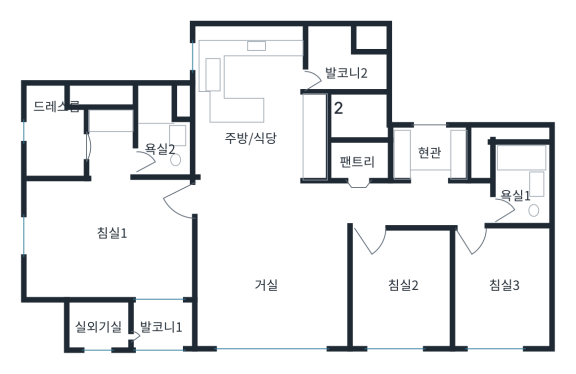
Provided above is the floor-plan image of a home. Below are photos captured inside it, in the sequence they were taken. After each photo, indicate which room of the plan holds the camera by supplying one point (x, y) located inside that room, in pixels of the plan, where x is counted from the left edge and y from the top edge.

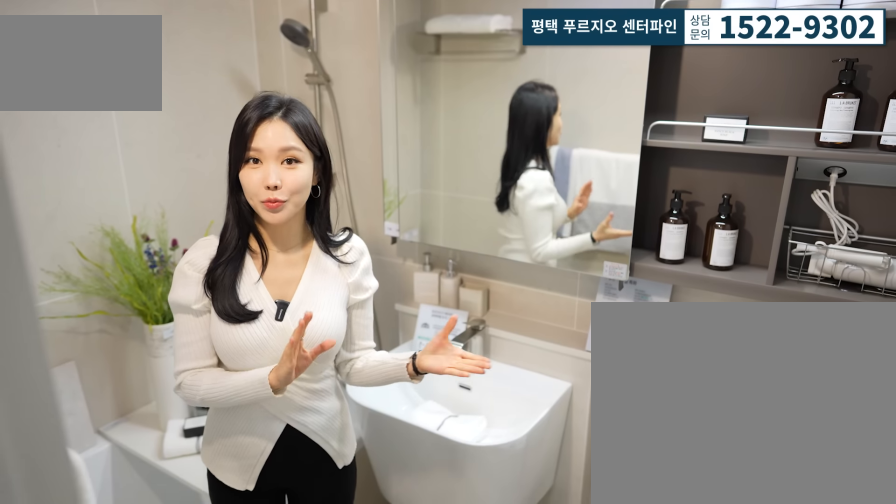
(514, 191)
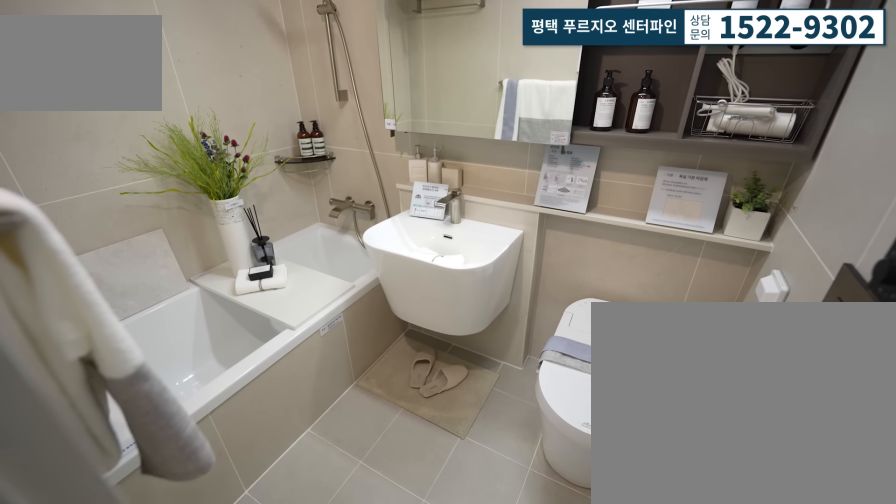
(533, 208)
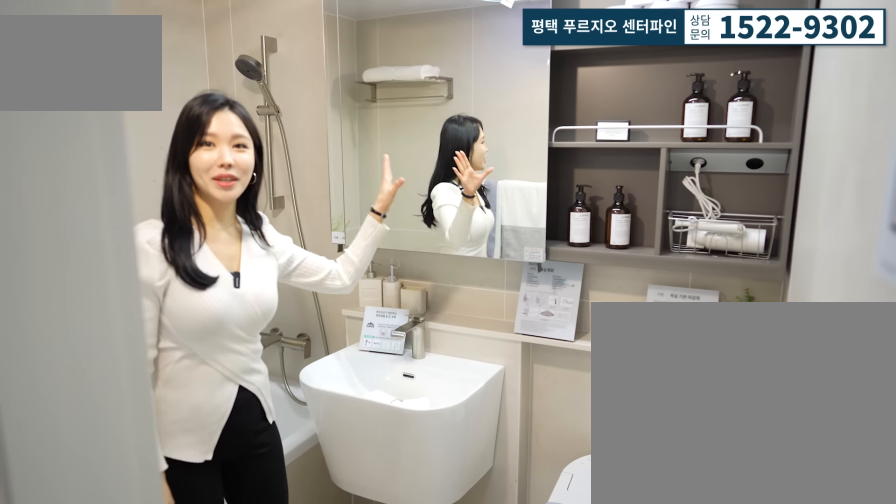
(514, 191)
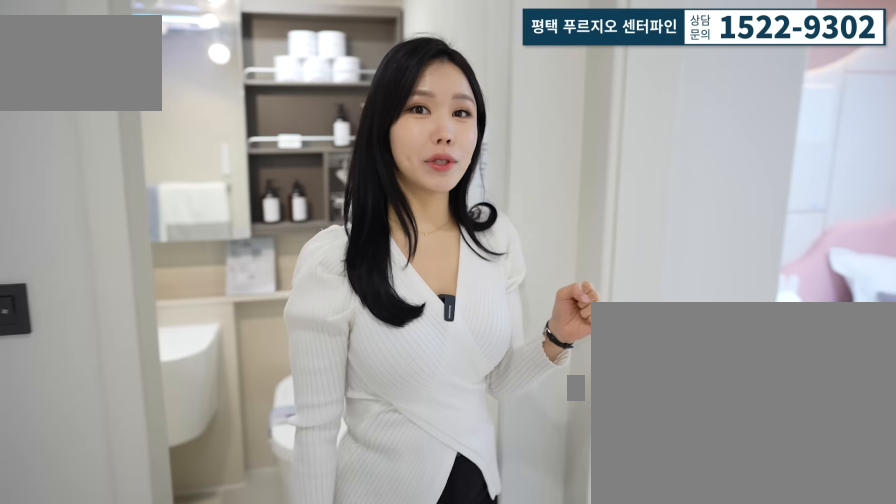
(514, 191)
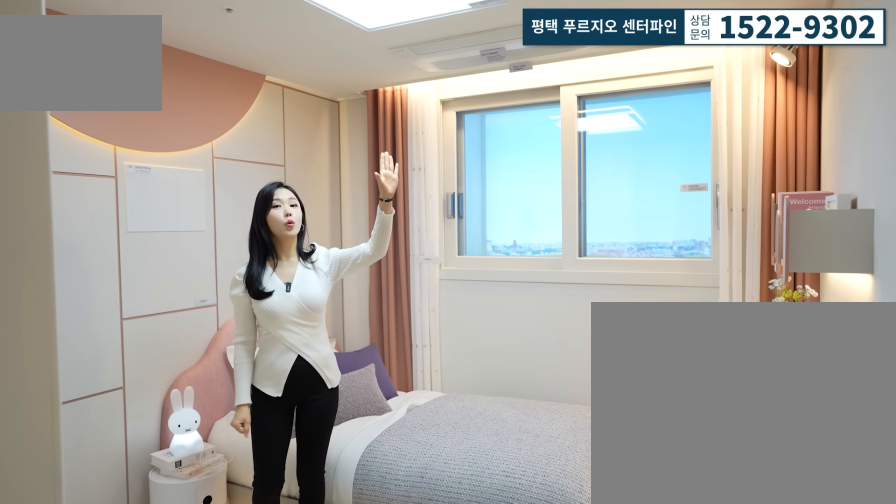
(507, 283)
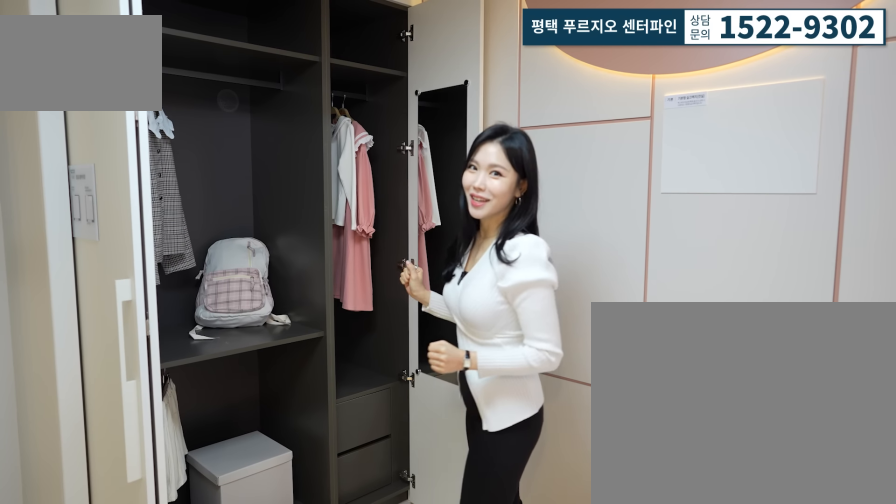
(507, 283)
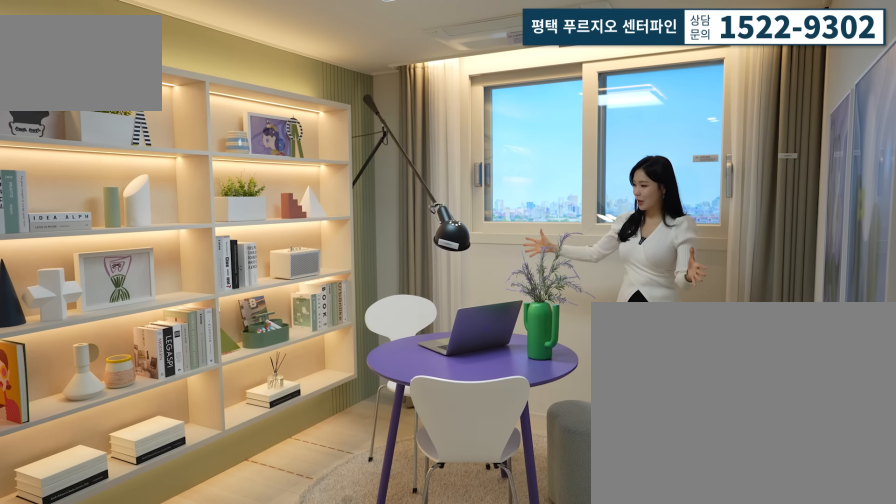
(399, 283)
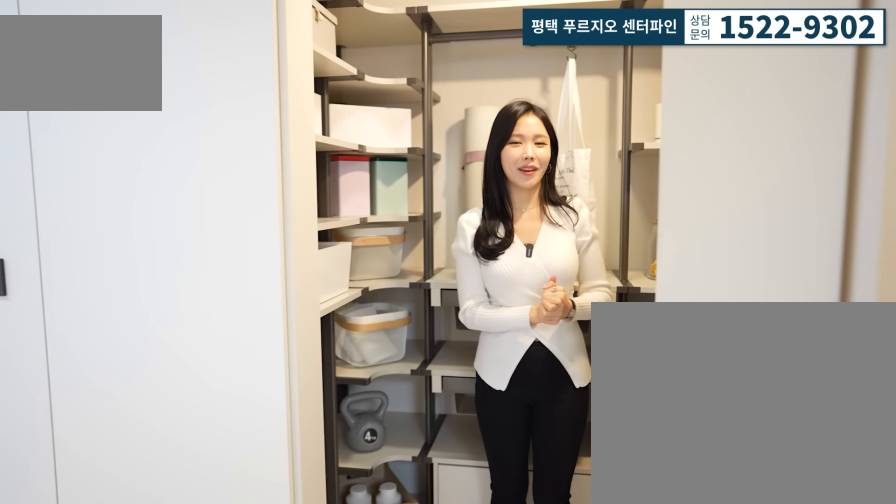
(360, 181)
